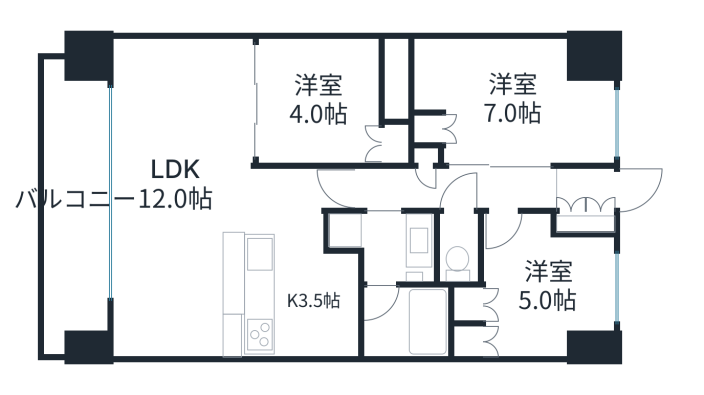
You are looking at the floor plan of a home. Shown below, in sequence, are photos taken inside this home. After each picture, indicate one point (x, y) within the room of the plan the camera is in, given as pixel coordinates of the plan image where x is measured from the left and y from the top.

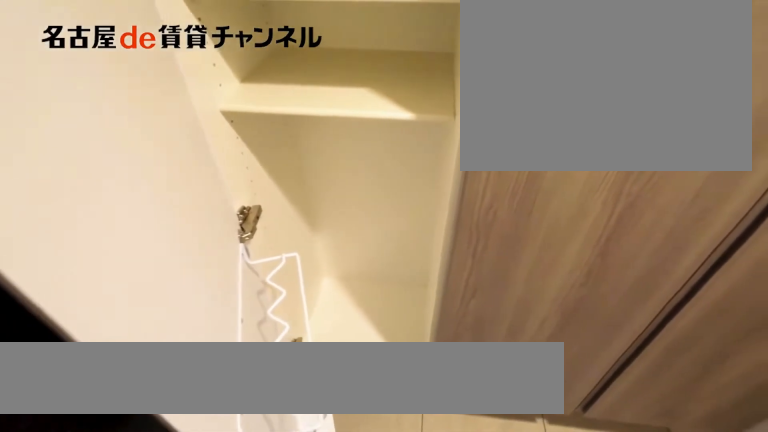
(586, 224)
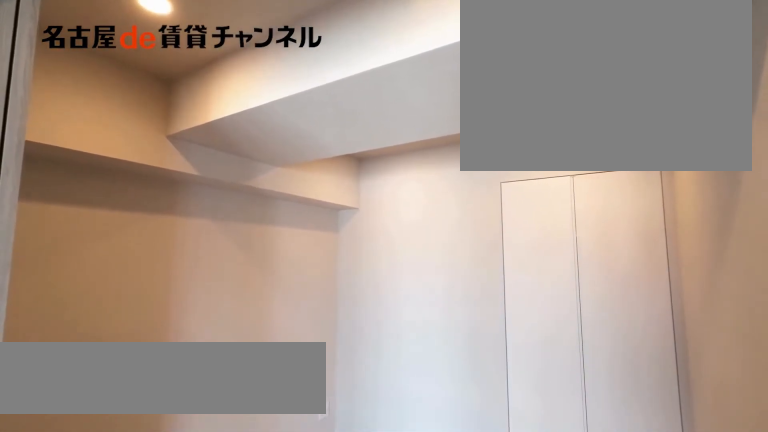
(318, 104)
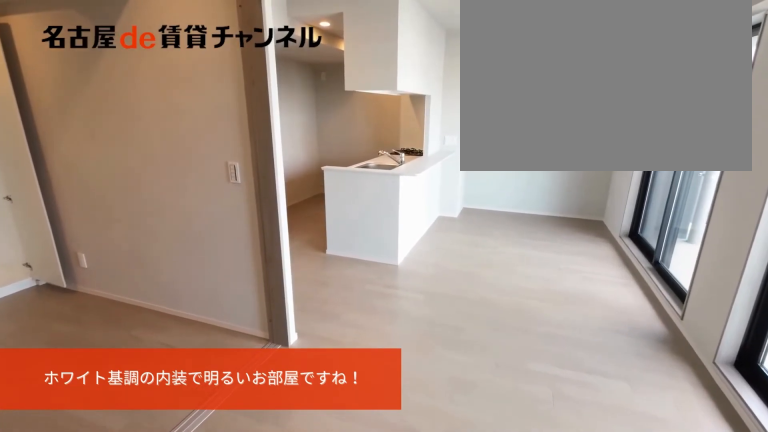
(176, 188)
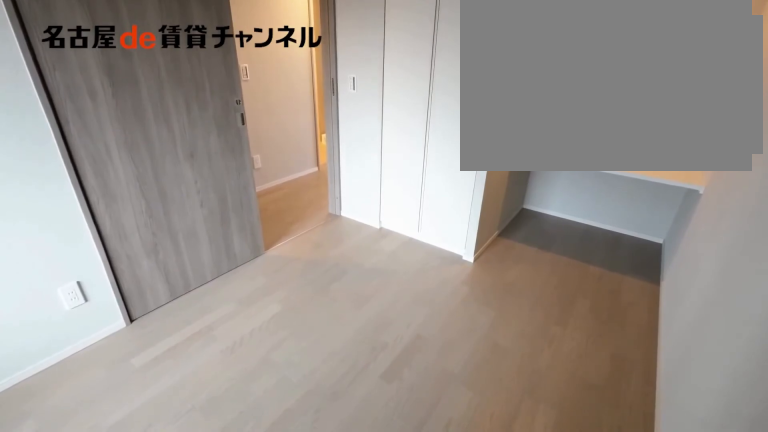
(512, 99)
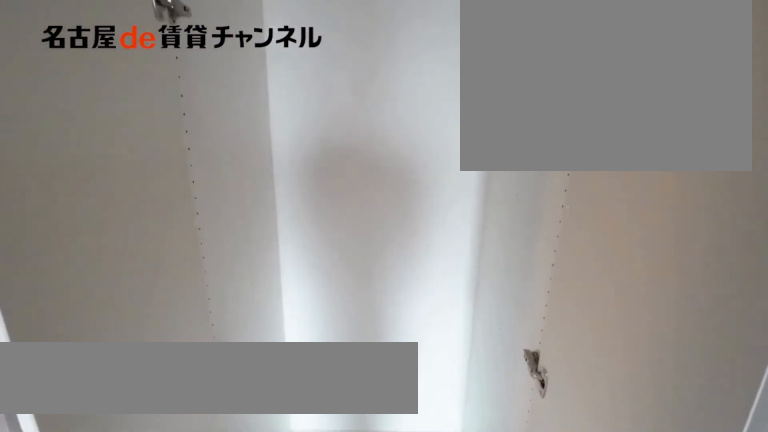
(426, 128)
